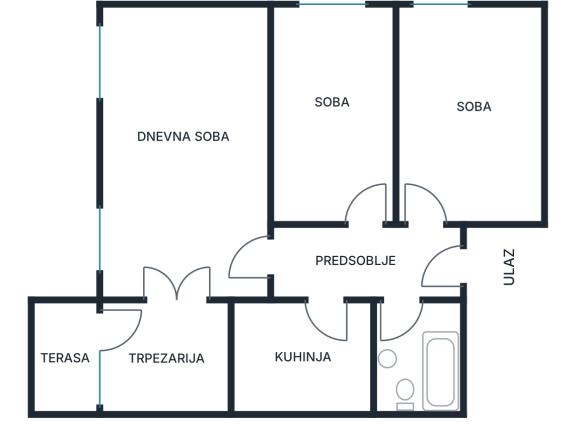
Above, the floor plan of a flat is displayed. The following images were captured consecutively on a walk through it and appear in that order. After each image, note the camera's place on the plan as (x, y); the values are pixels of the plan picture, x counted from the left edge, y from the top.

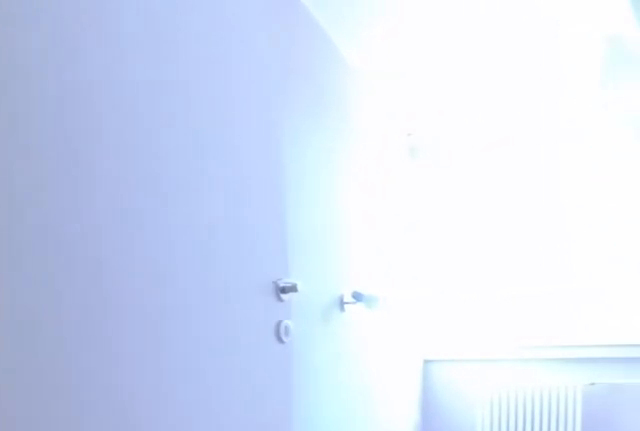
(451, 252)
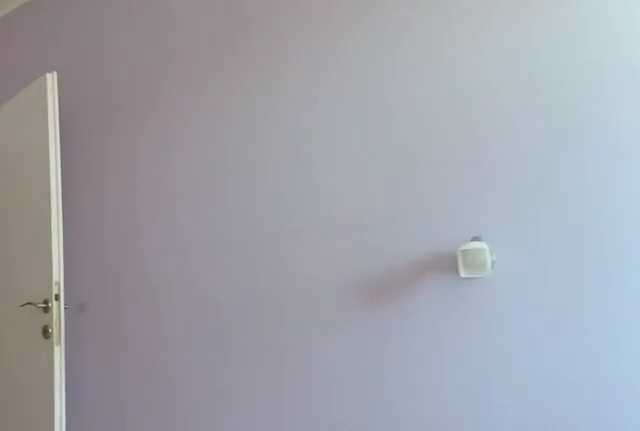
(509, 84)
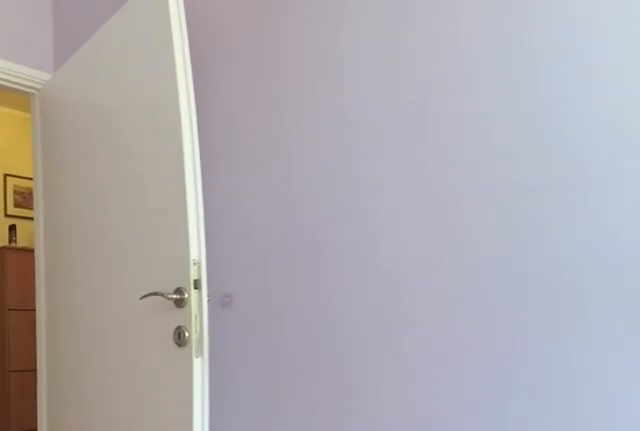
(492, 126)
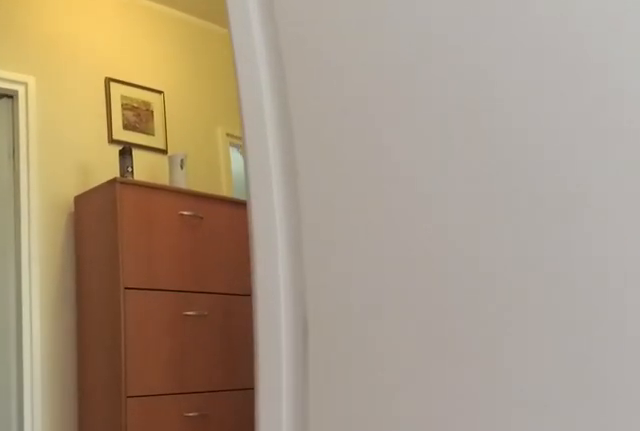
(462, 194)
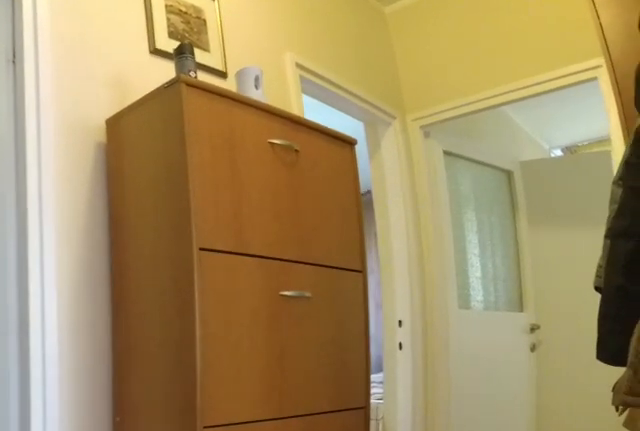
(433, 246)
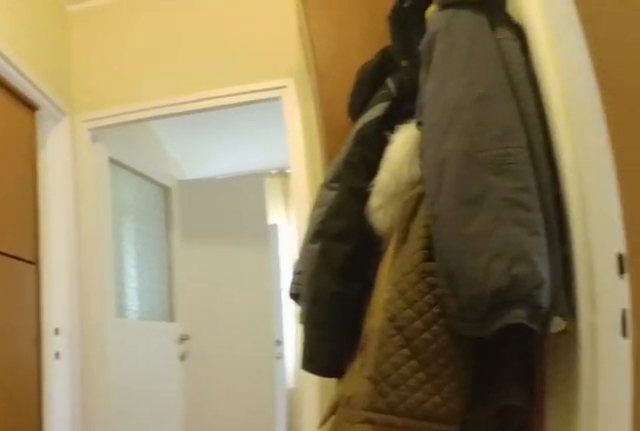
(414, 260)
